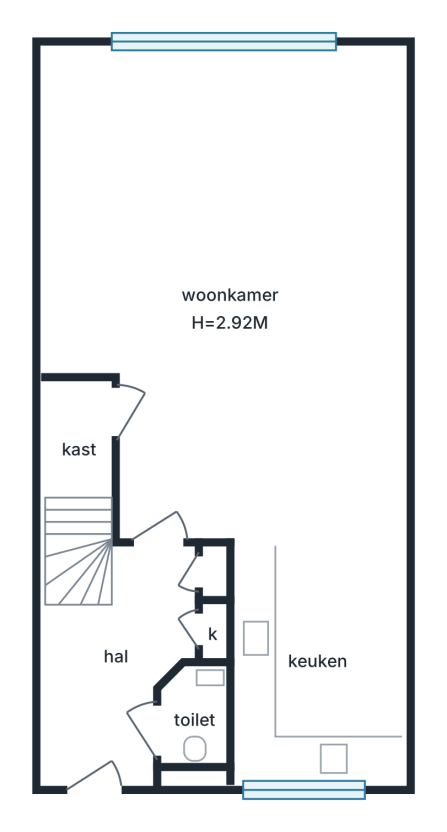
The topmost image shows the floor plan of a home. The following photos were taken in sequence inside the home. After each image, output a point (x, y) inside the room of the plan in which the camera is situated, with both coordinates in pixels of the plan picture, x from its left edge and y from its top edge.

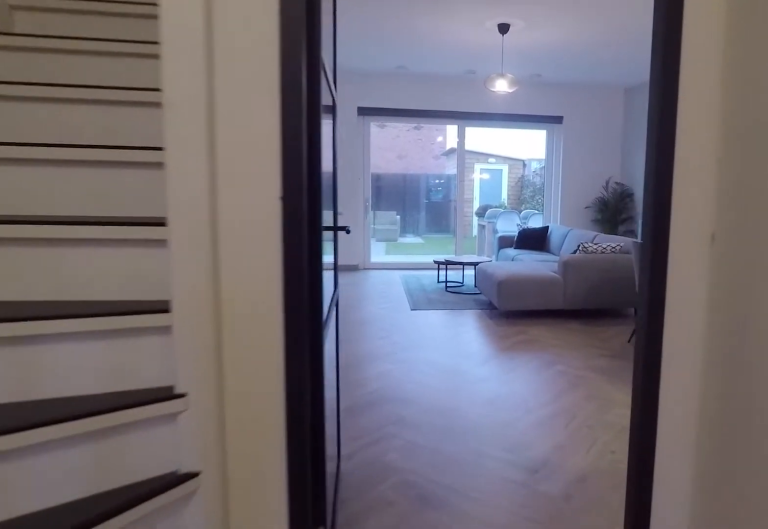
(116, 667)
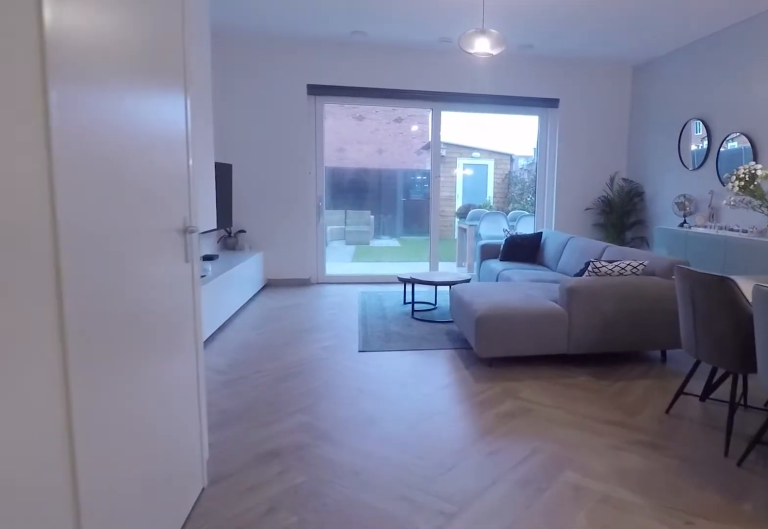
(240, 350)
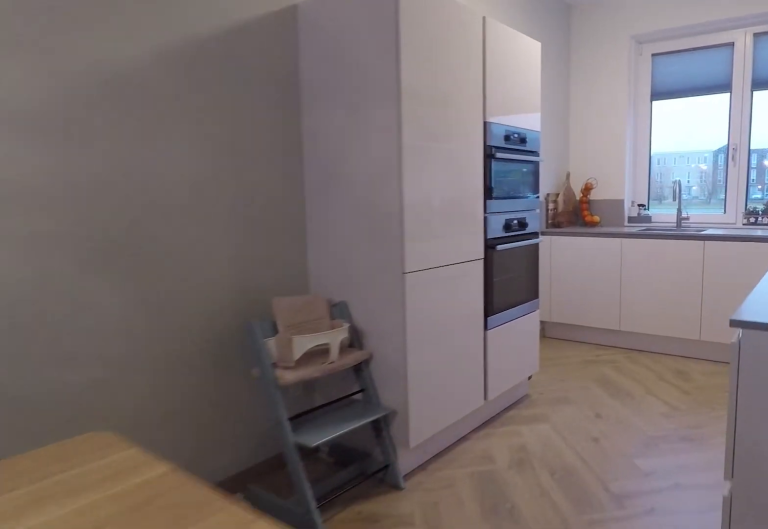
(240, 350)
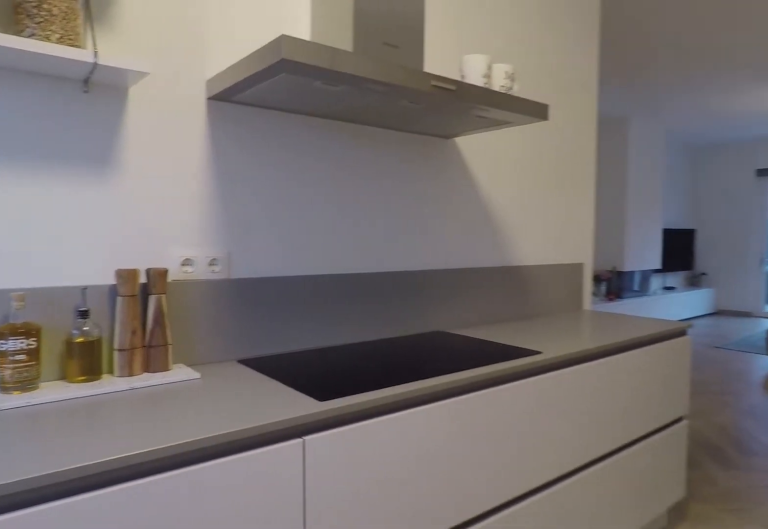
(318, 658)
